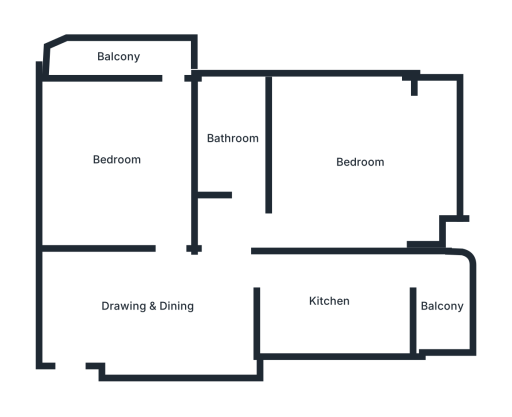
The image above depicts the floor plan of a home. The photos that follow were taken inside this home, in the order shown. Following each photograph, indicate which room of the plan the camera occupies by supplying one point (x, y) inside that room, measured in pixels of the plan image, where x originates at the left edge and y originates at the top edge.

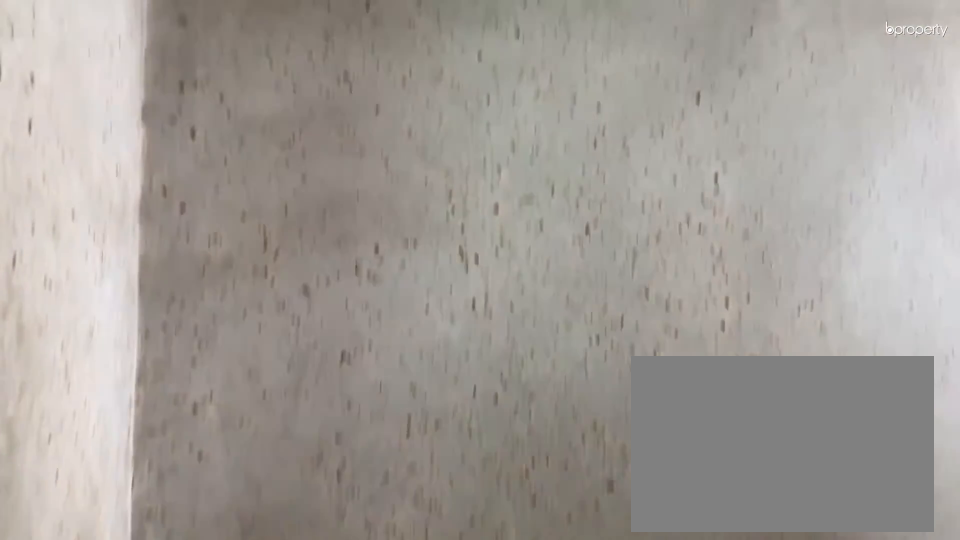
(233, 139)
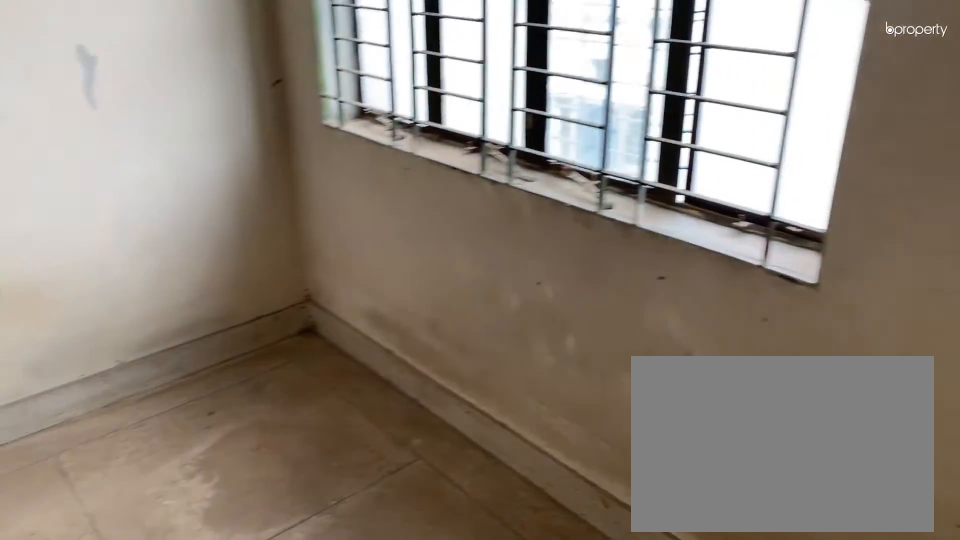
(116, 161)
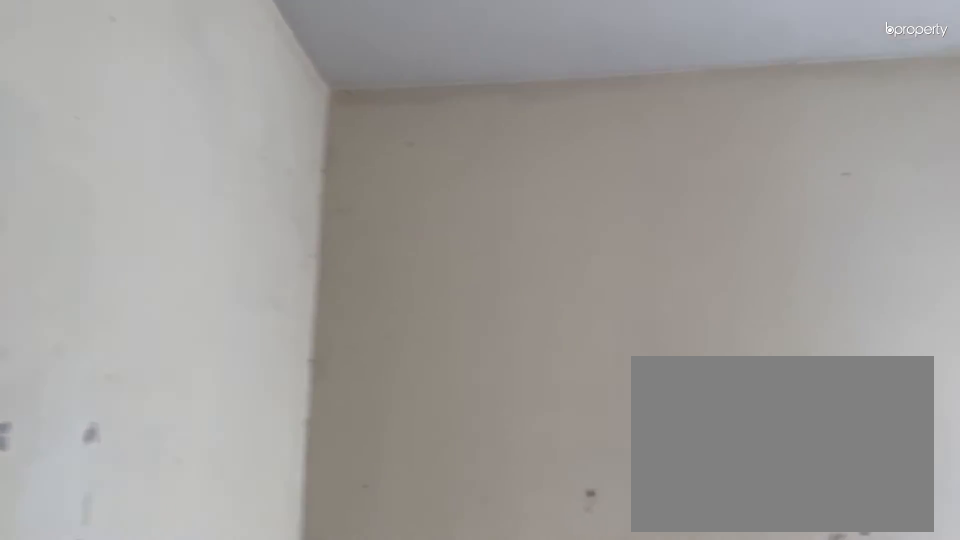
(116, 161)
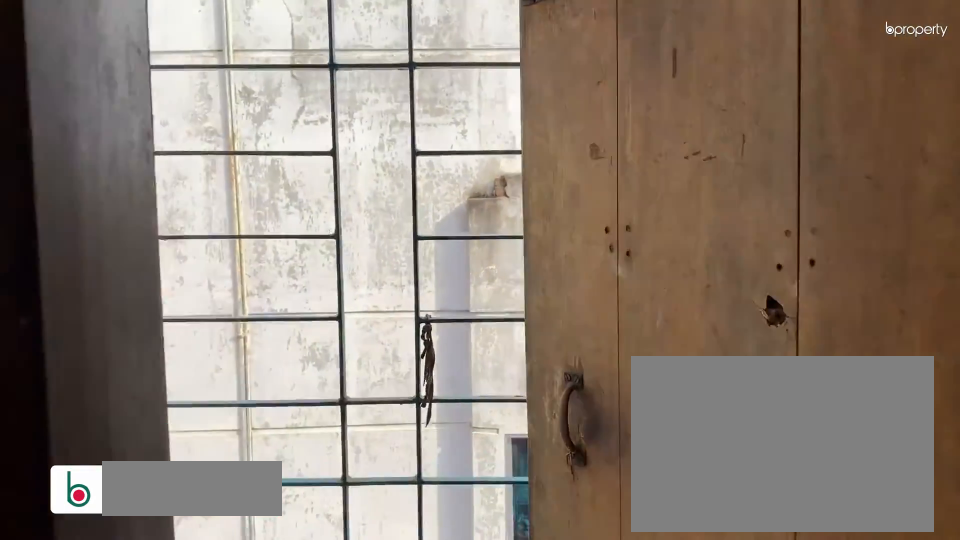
(119, 57)
